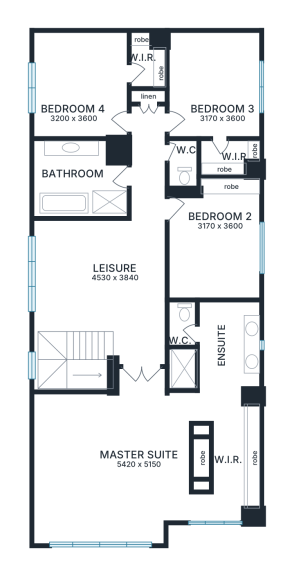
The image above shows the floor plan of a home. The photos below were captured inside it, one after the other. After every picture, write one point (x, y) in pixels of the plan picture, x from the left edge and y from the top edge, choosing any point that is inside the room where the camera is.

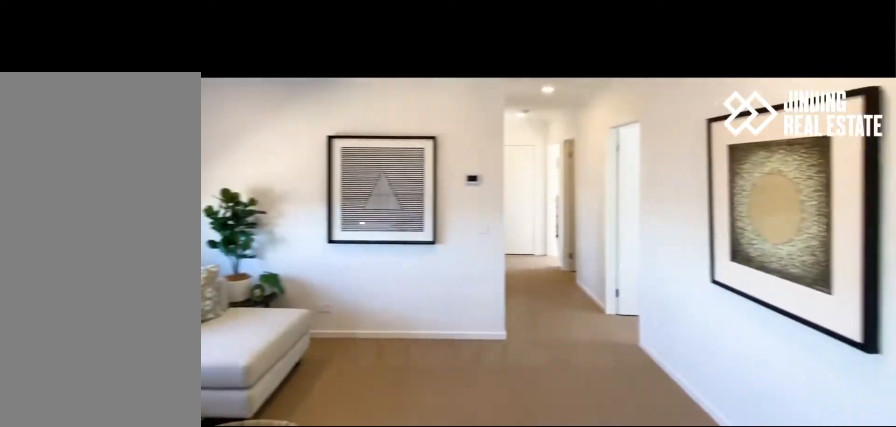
(98, 305)
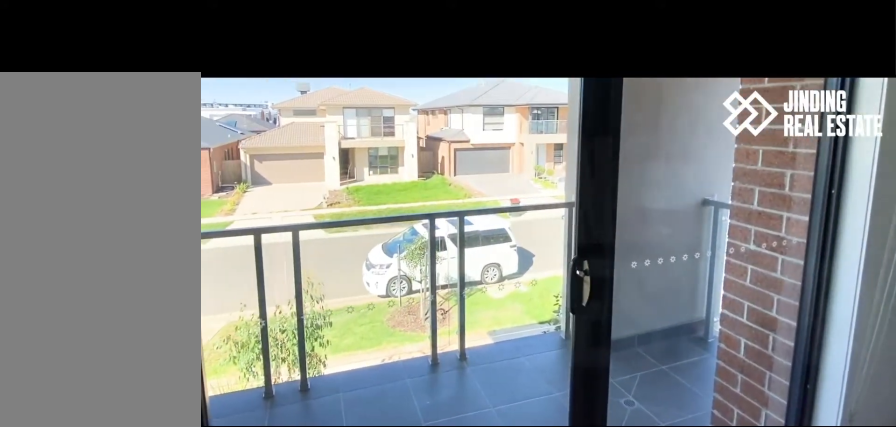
(145, 447)
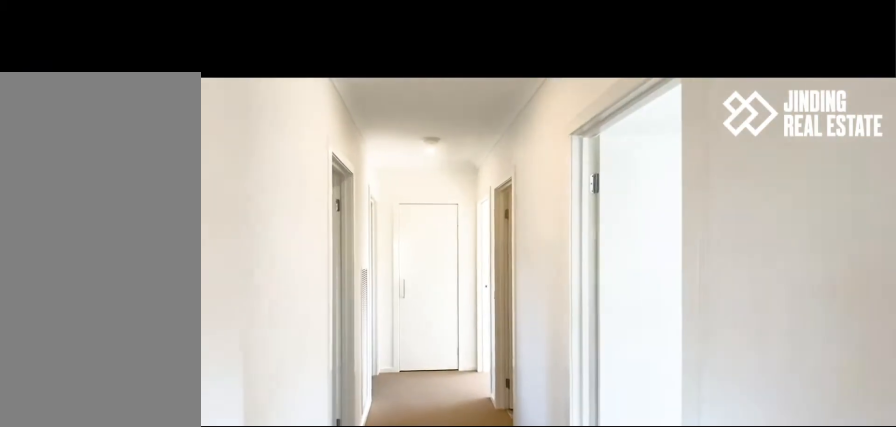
(152, 175)
